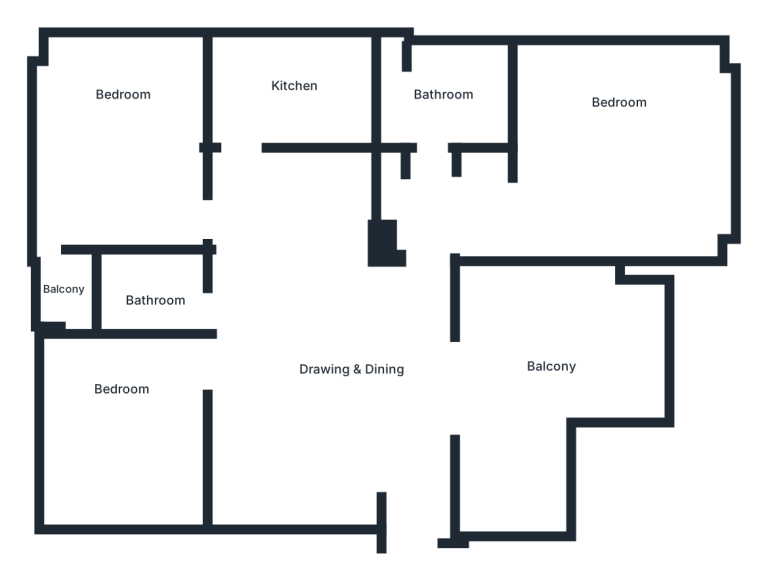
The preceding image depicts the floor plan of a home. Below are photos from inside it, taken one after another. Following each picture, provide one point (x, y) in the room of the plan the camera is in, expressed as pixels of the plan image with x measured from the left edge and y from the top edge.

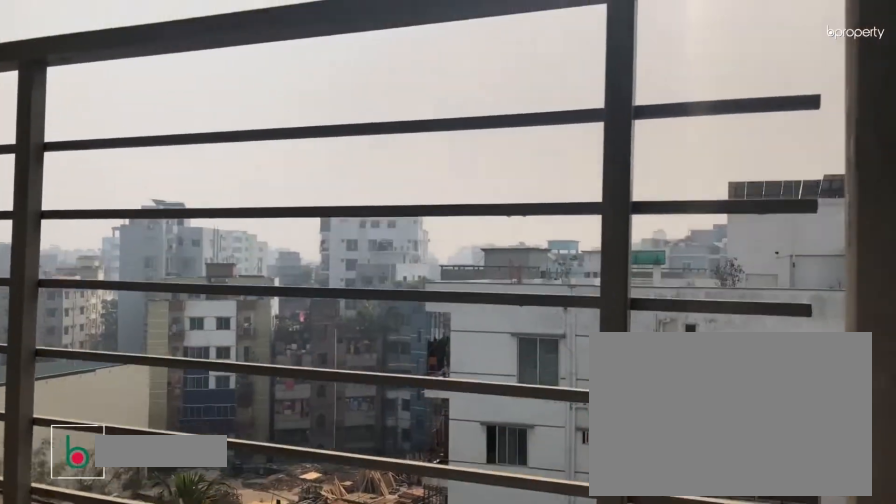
(66, 294)
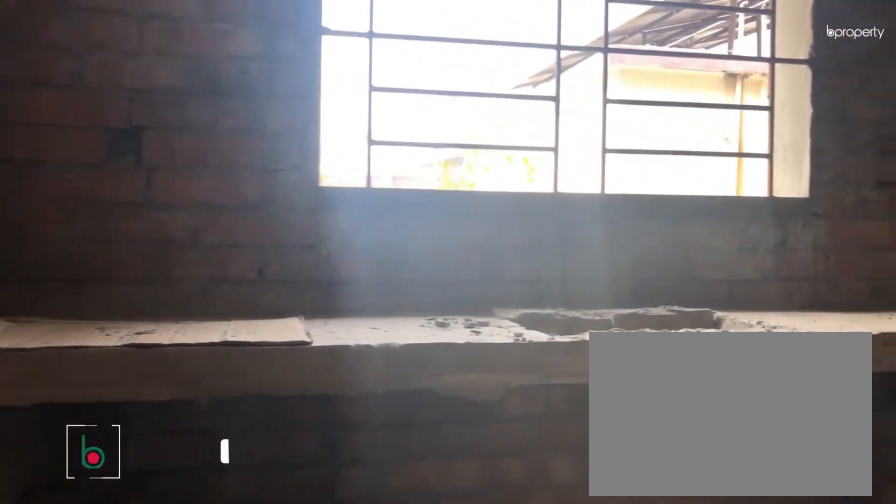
(291, 93)
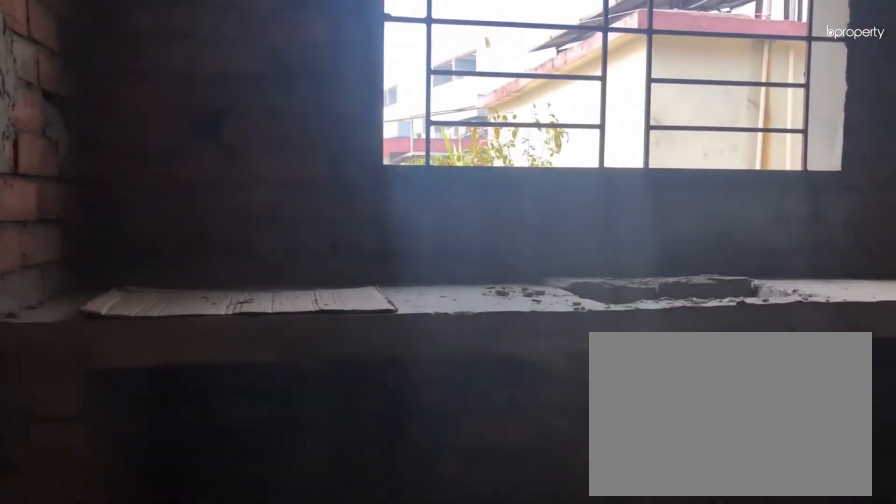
(291, 93)
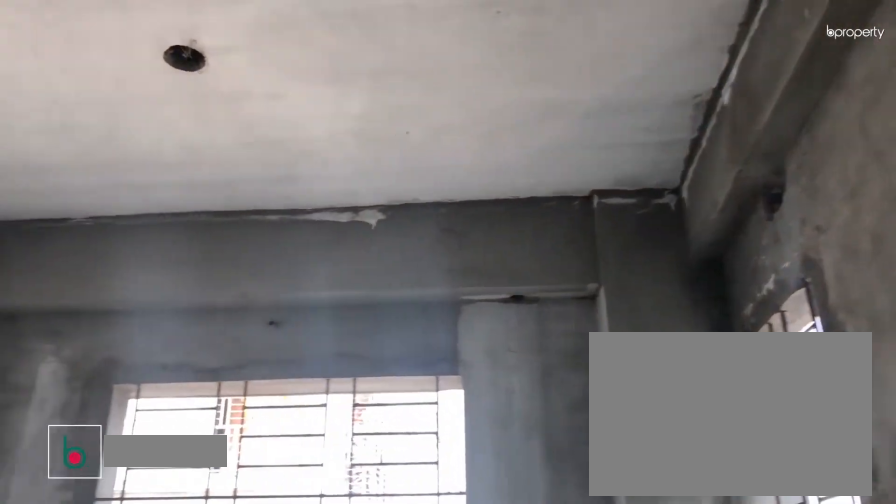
(621, 144)
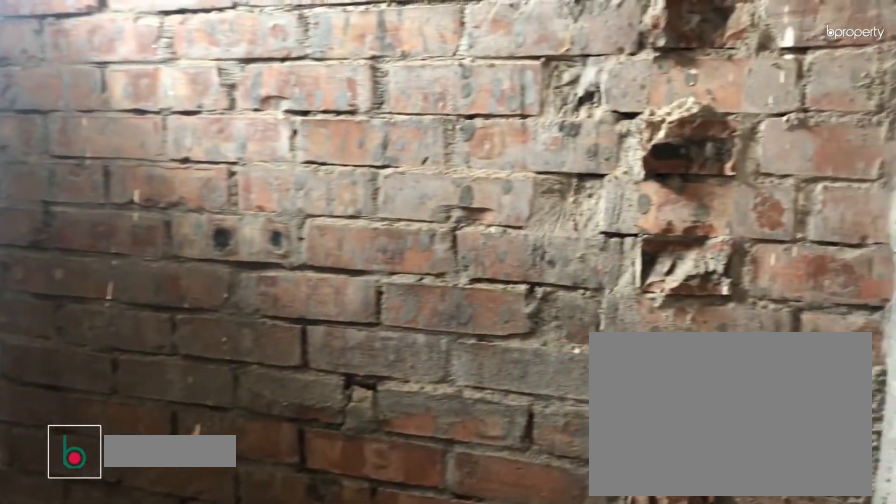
(444, 93)
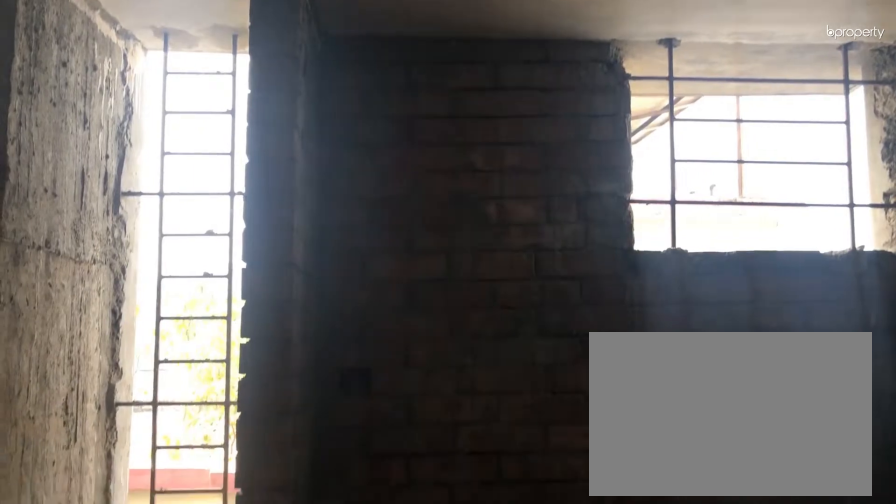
(444, 93)
